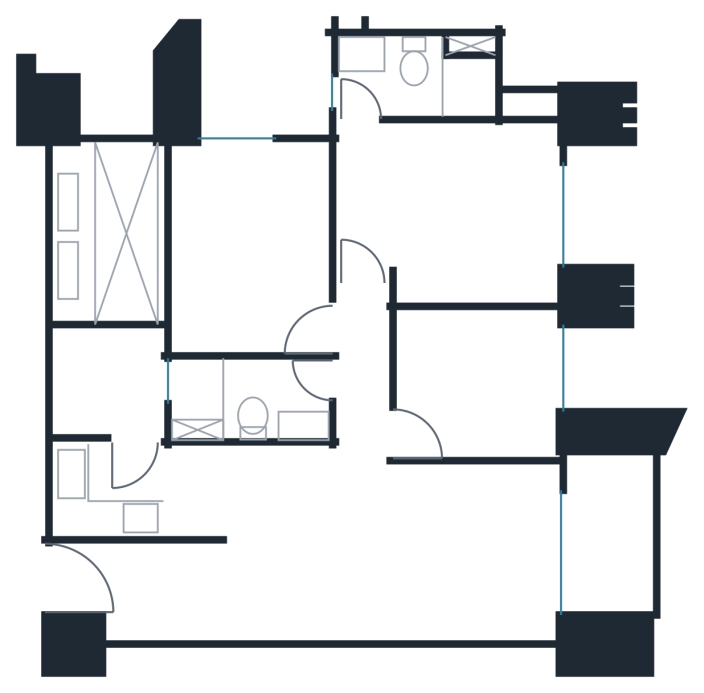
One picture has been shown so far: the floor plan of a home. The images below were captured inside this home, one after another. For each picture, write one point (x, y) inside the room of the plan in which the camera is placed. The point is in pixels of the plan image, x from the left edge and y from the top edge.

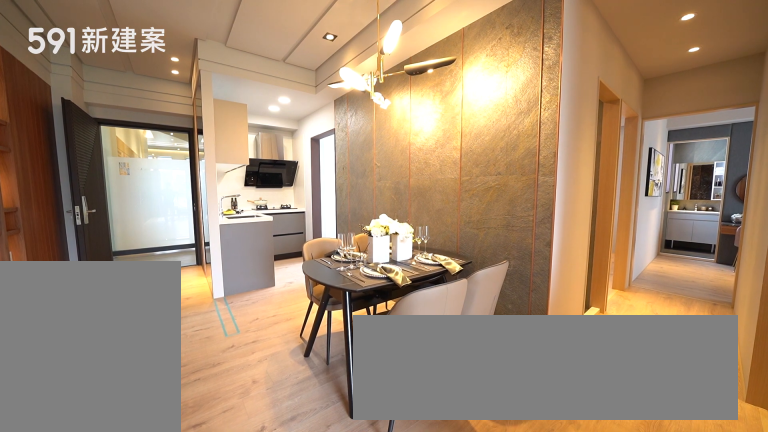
(276, 521)
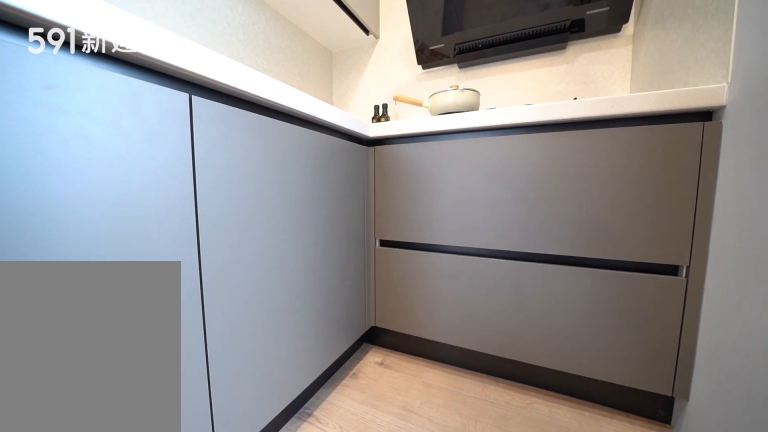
(142, 492)
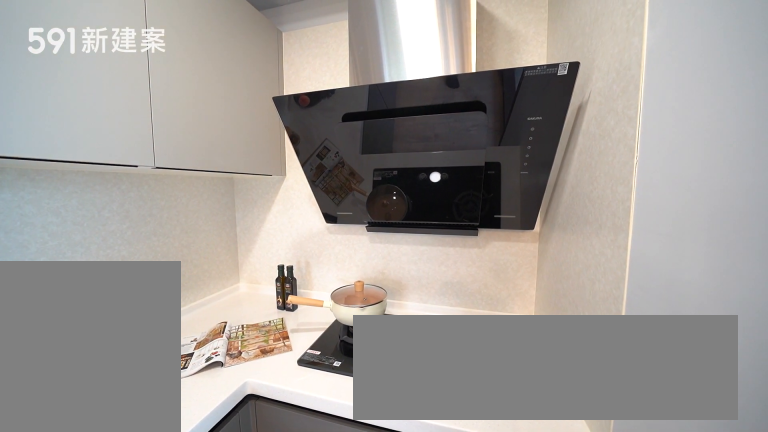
(142, 492)
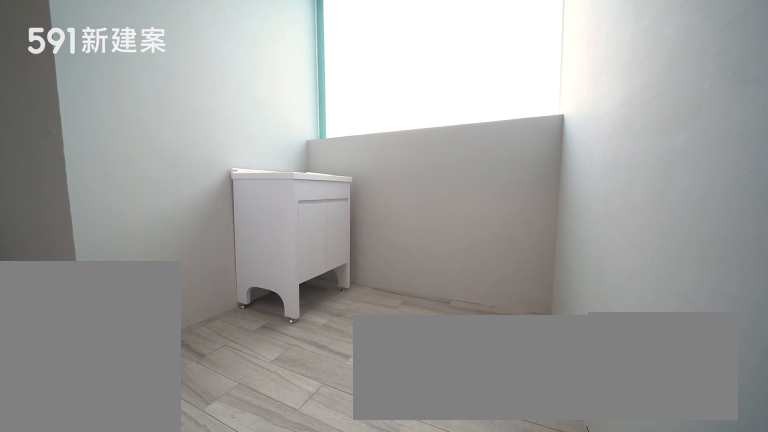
(104, 384)
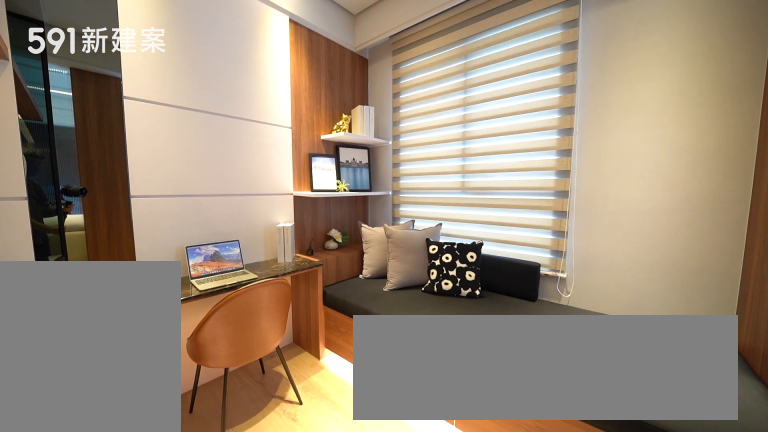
(480, 383)
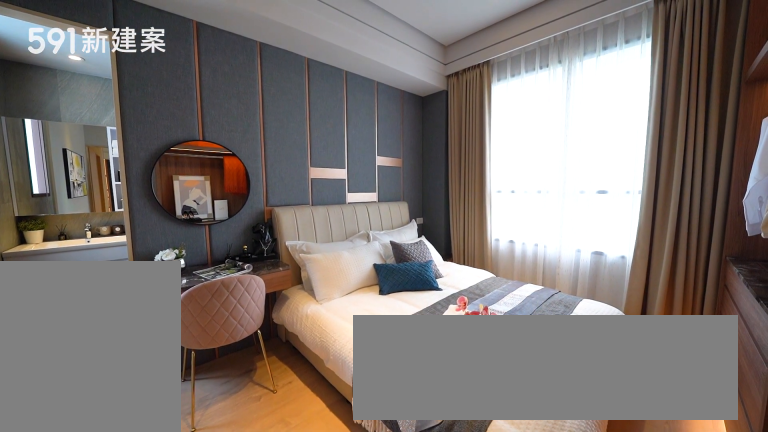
(453, 207)
